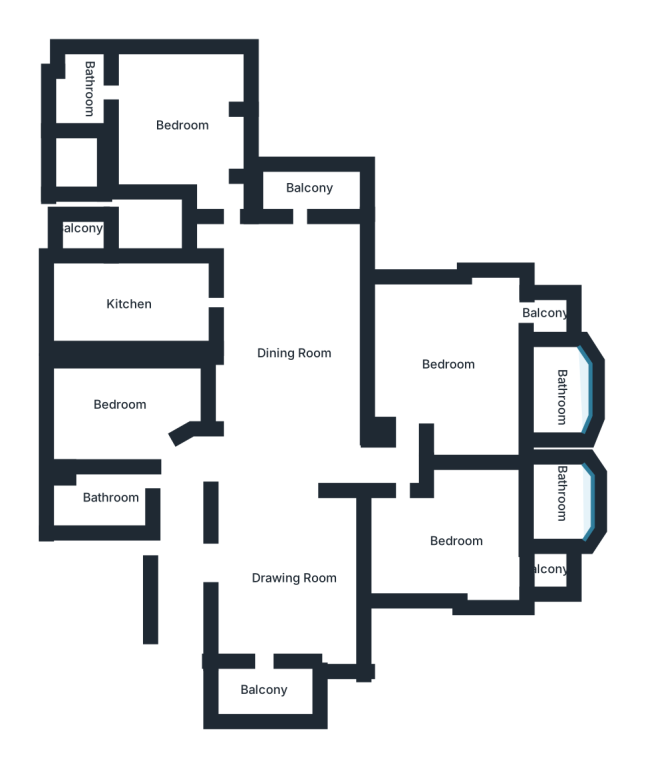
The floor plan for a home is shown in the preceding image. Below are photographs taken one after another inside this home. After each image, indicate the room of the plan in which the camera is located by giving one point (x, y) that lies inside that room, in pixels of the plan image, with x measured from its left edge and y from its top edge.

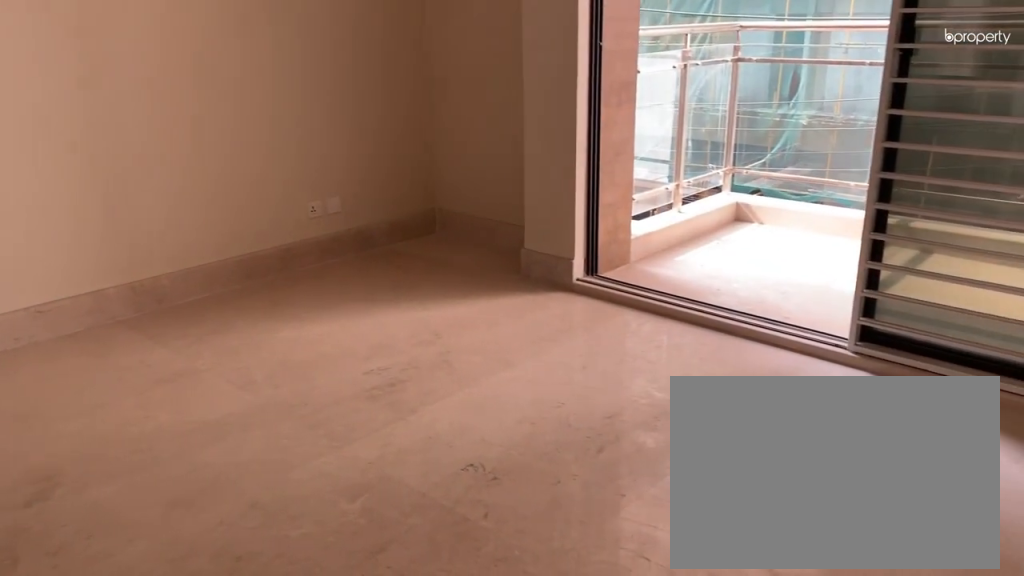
(289, 580)
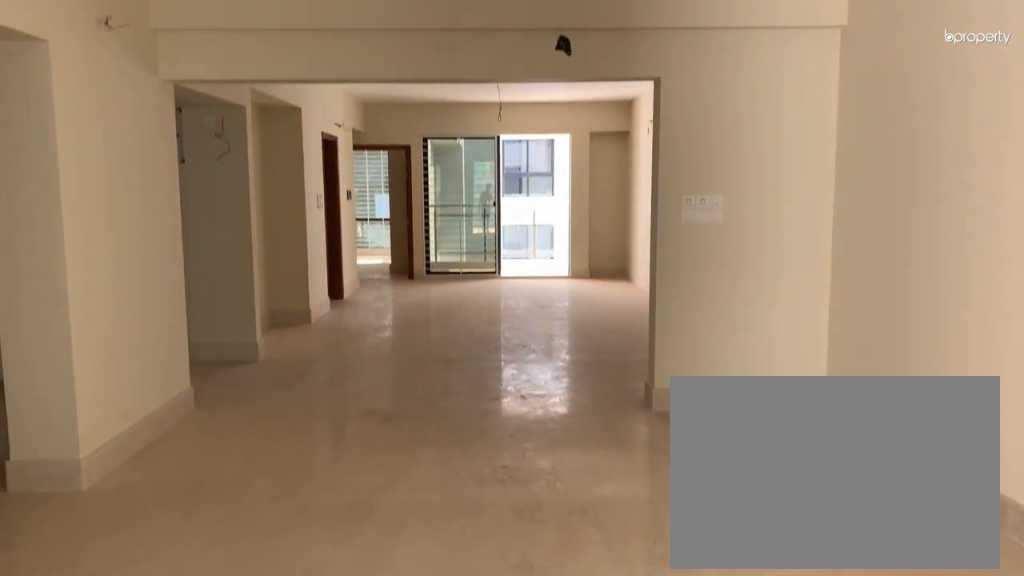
(290, 580)
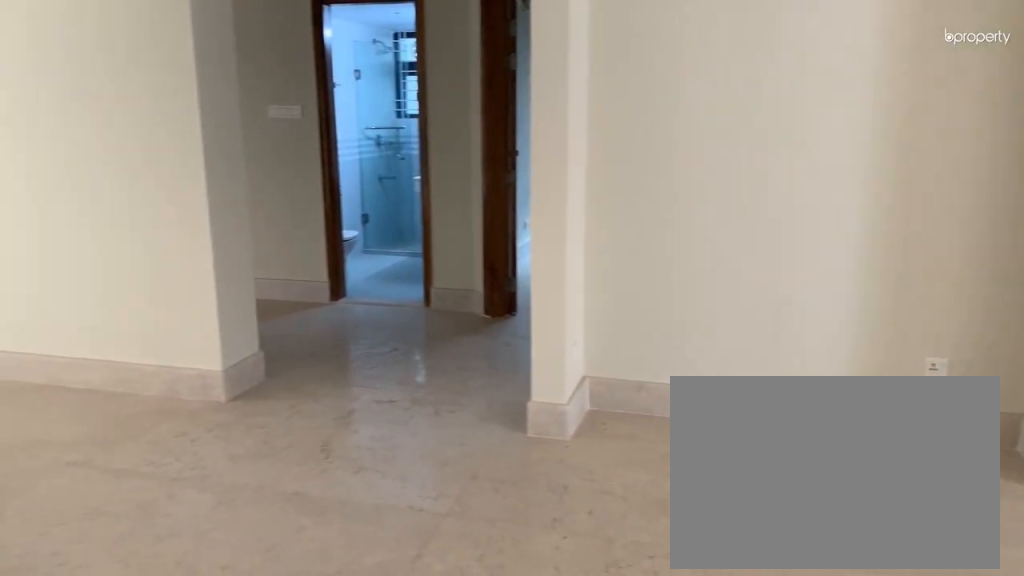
(291, 354)
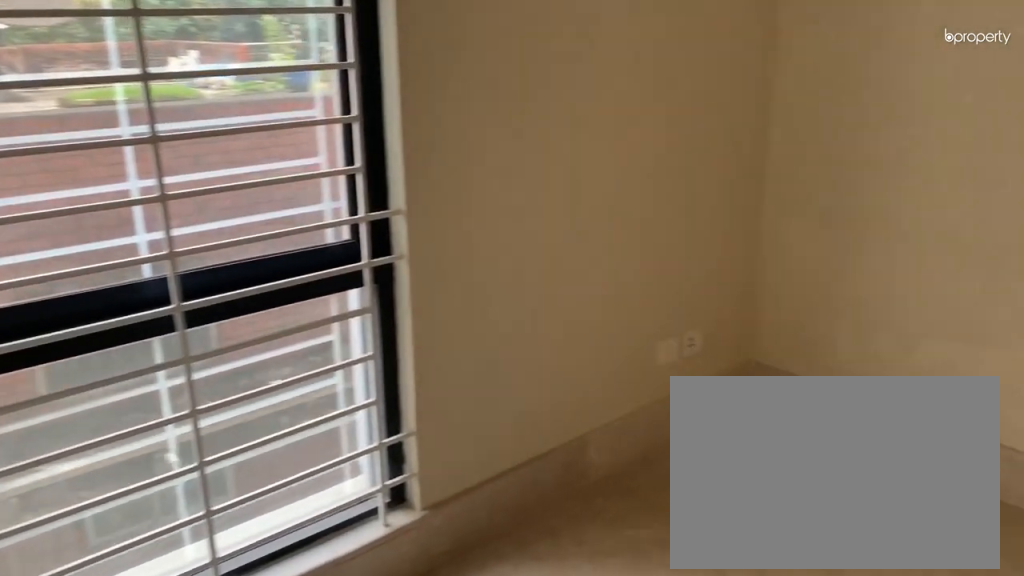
(120, 404)
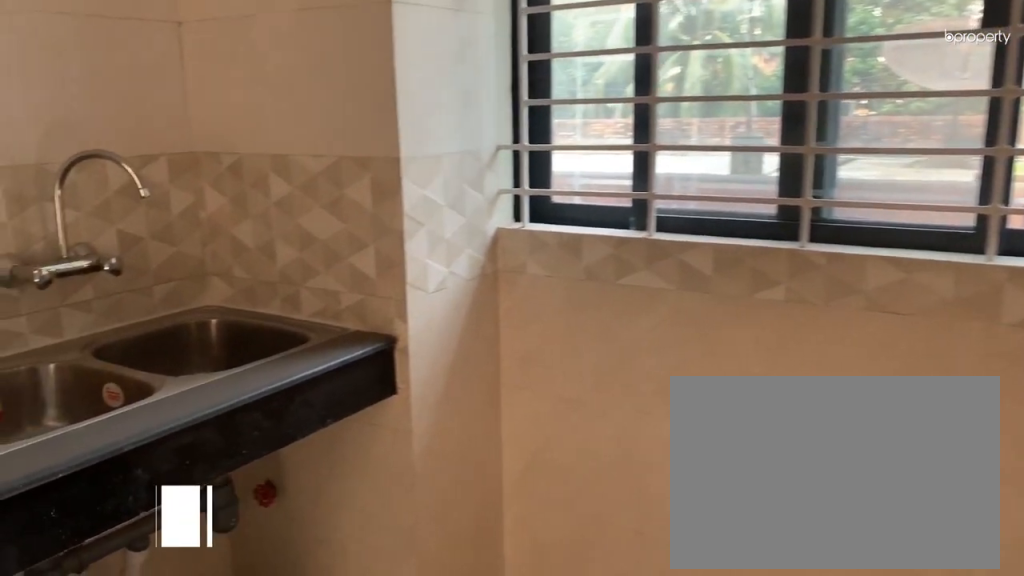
(133, 303)
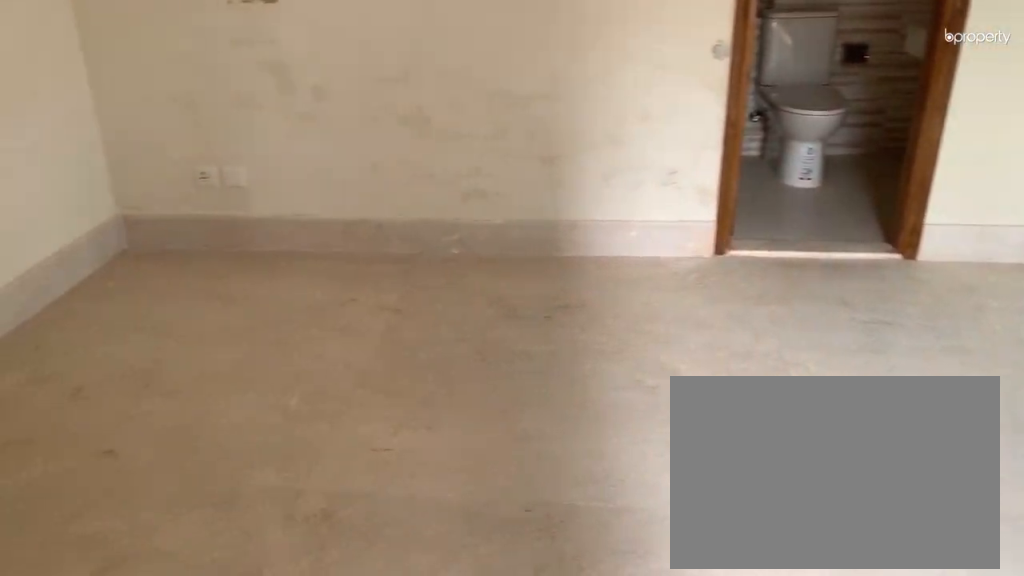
(184, 124)
